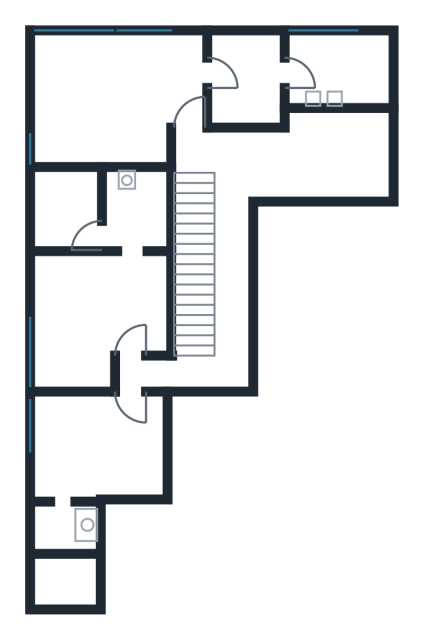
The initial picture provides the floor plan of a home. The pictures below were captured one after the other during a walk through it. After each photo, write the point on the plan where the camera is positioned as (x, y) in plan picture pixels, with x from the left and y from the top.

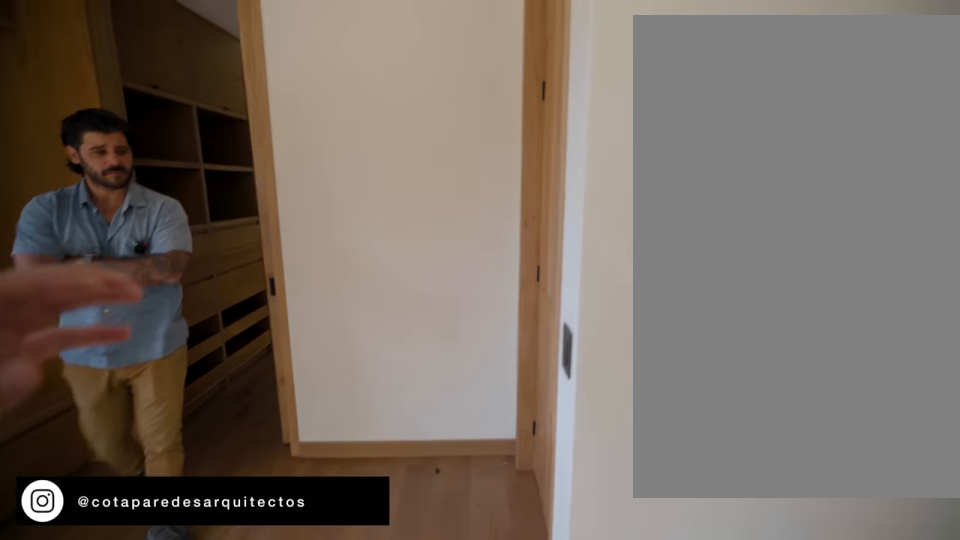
(130, 101)
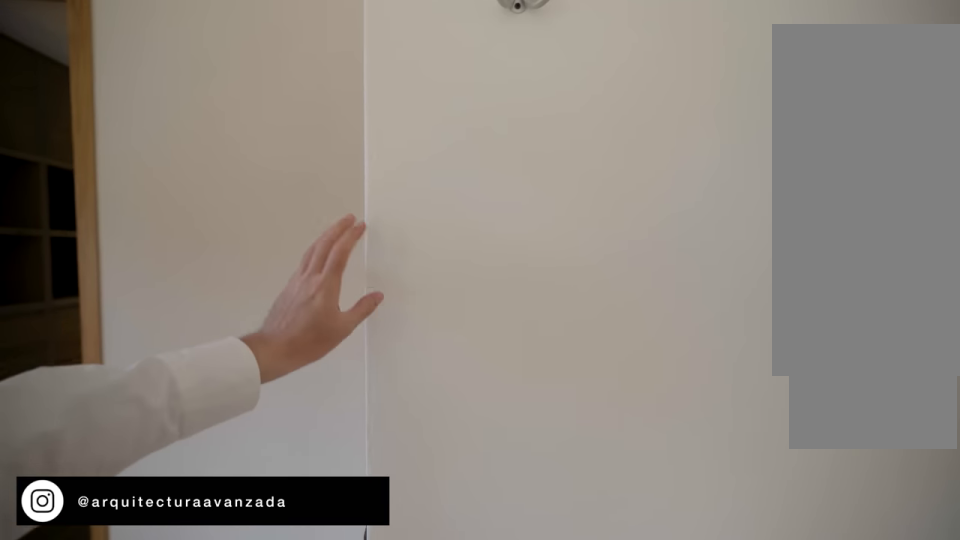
(138, 125)
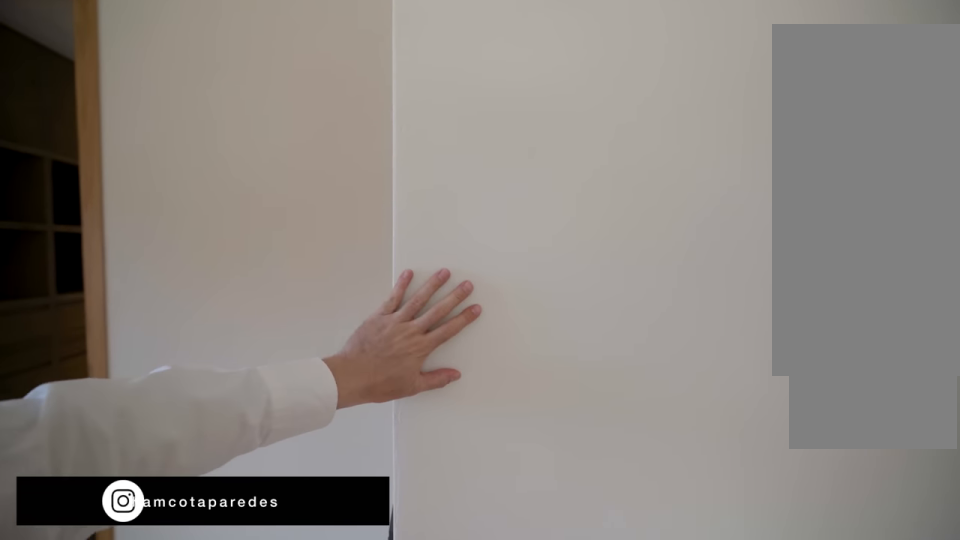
(144, 125)
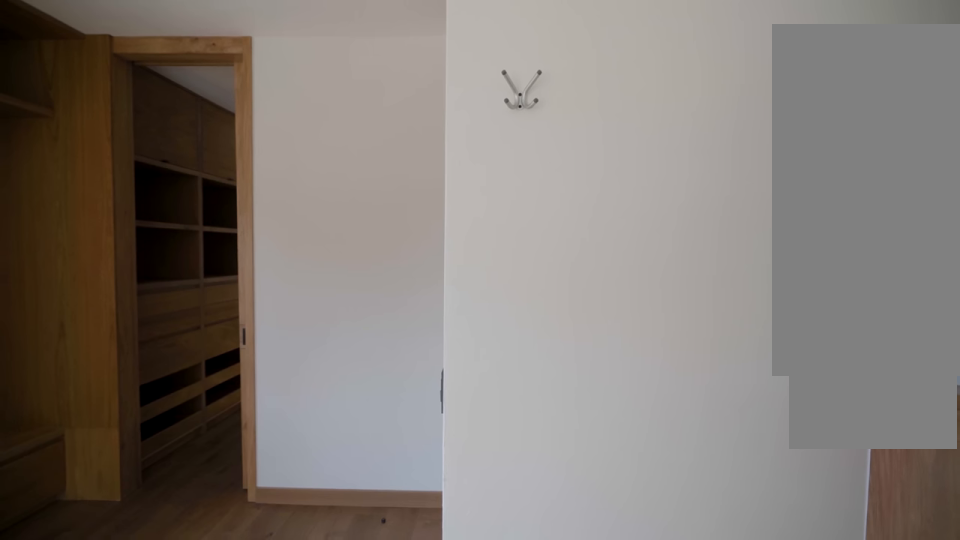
(114, 130)
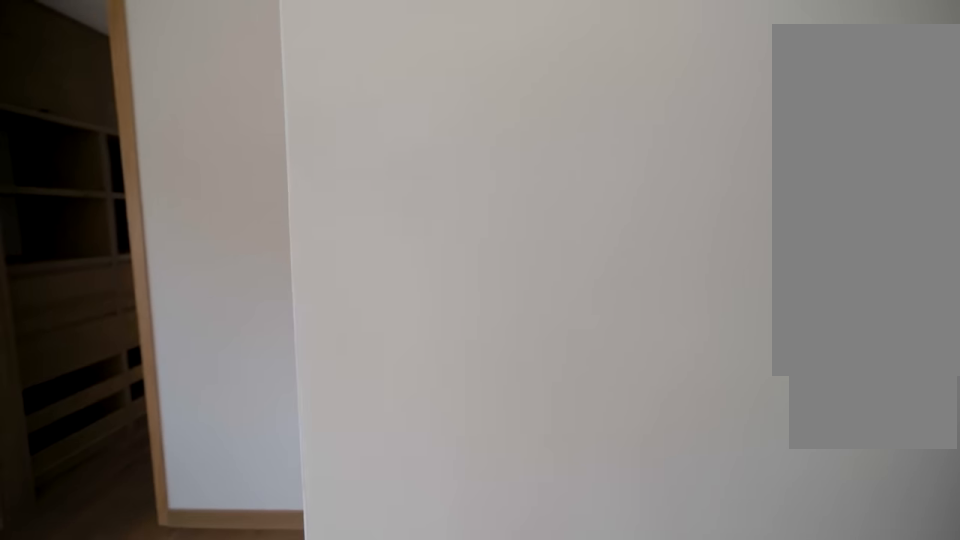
(128, 136)
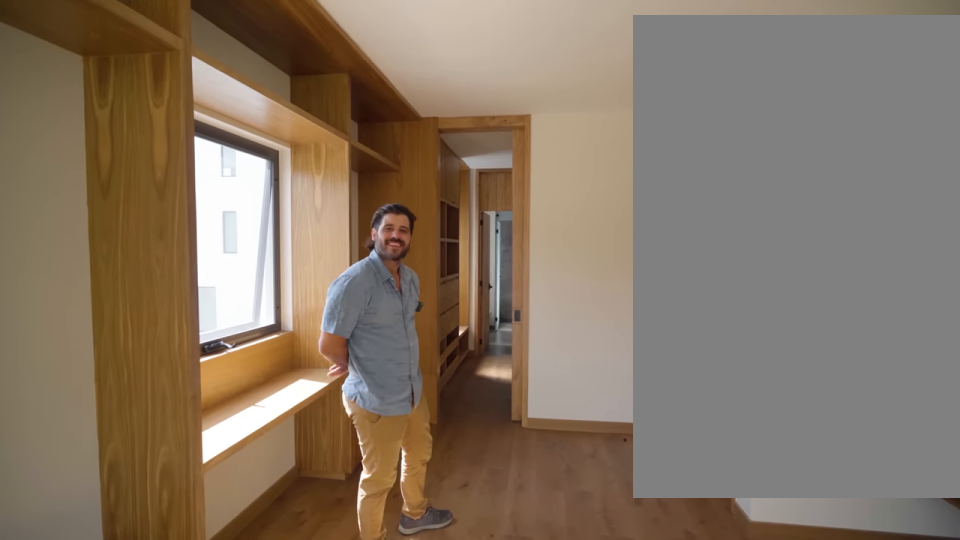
(65, 116)
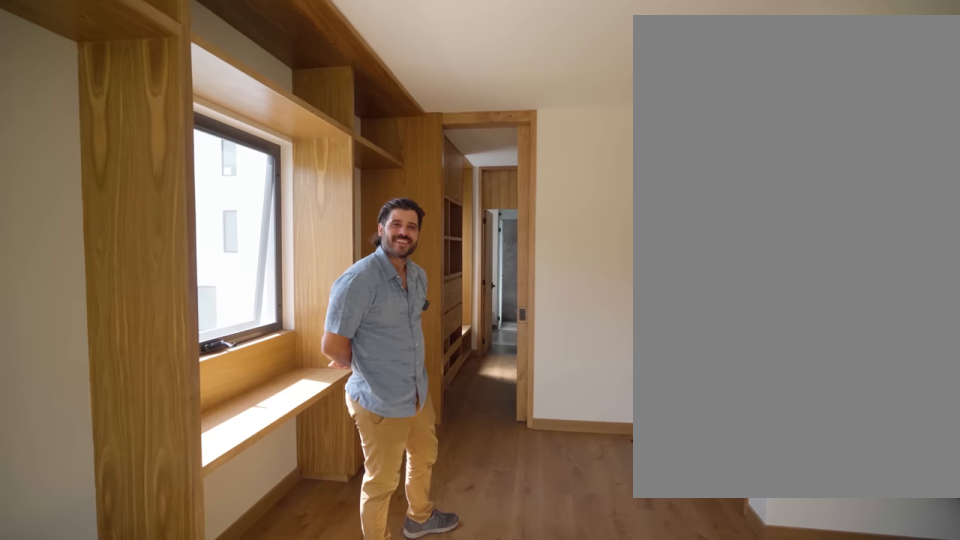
(65, 116)
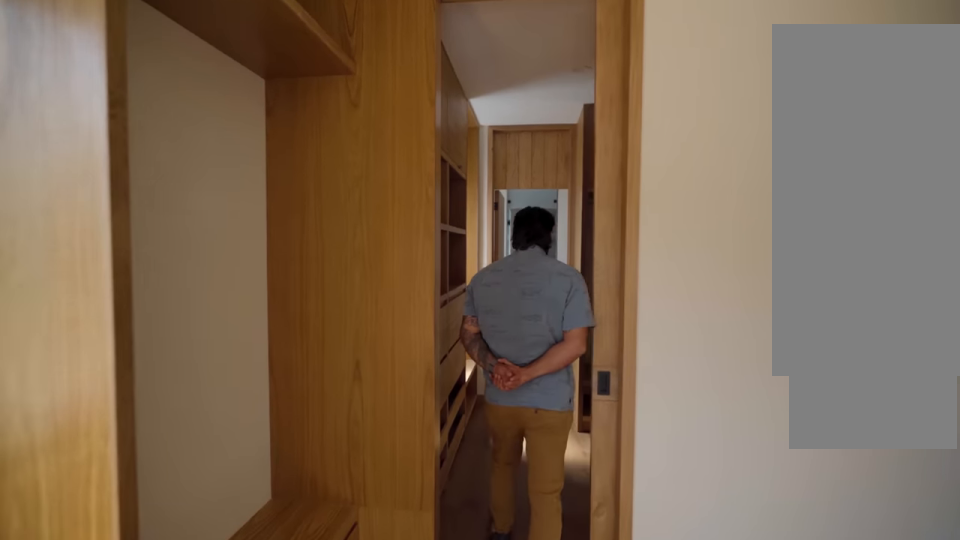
(138, 84)
